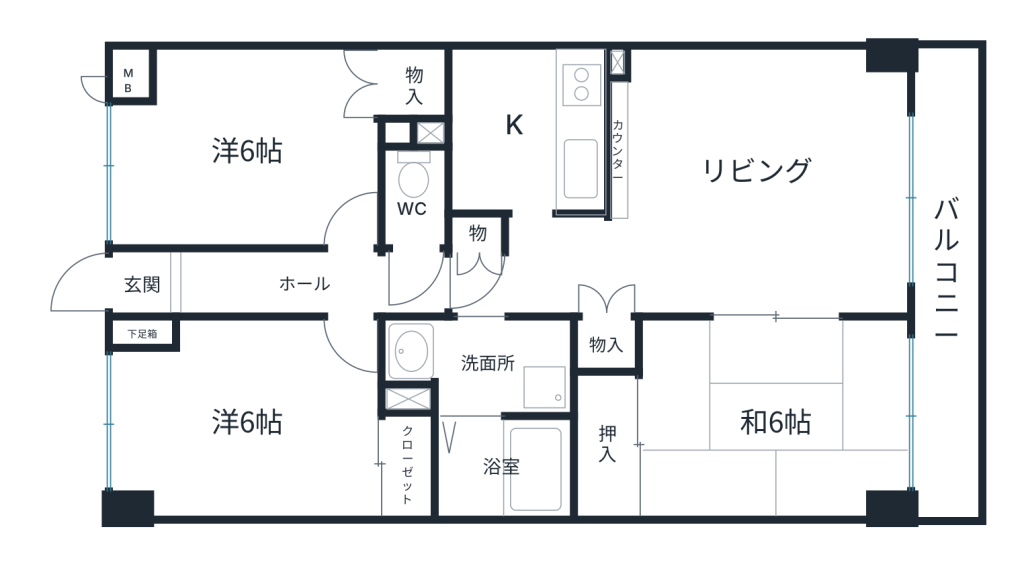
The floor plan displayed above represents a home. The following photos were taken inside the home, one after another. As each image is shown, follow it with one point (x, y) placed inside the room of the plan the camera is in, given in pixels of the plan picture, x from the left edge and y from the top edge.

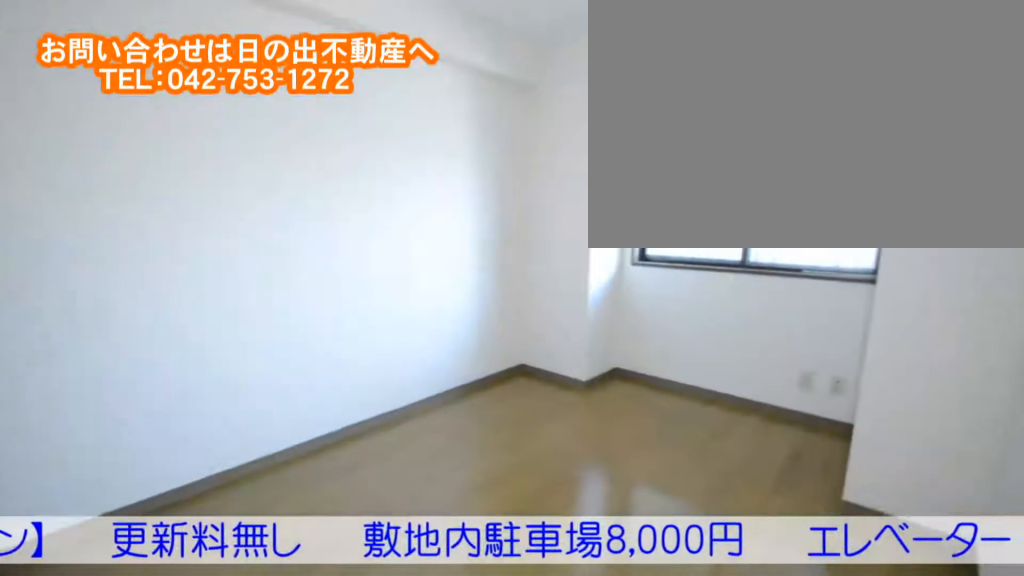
(189, 446)
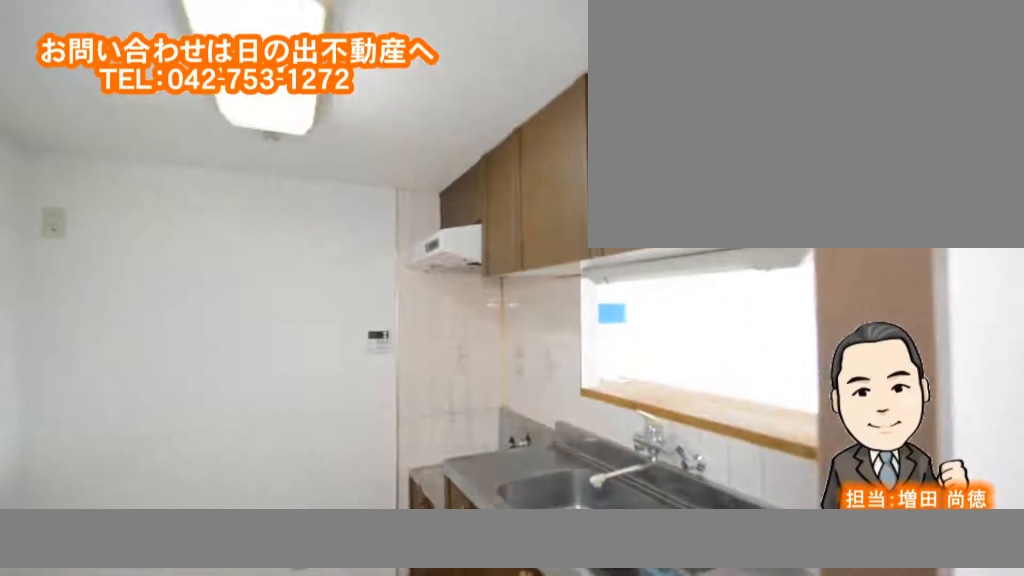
(509, 133)
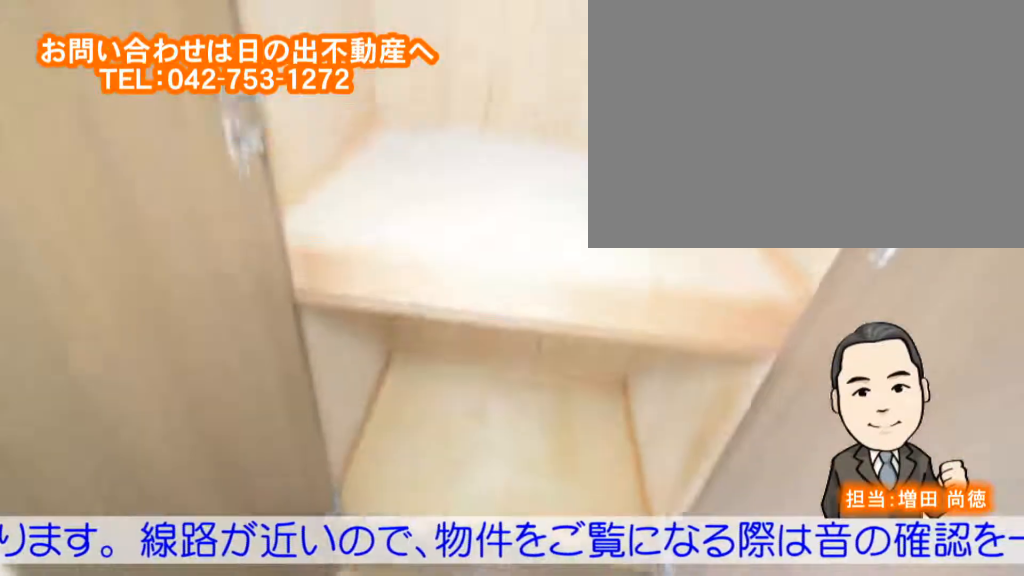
(749, 217)
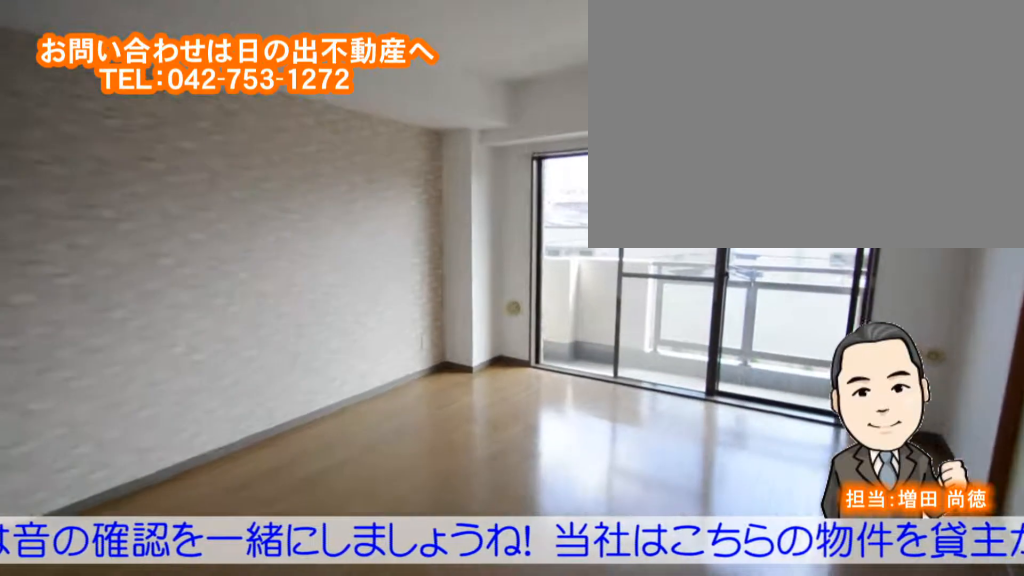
(748, 217)
